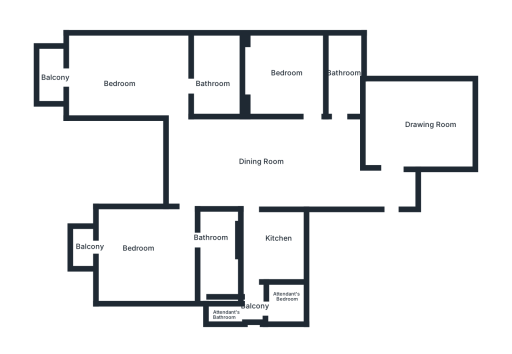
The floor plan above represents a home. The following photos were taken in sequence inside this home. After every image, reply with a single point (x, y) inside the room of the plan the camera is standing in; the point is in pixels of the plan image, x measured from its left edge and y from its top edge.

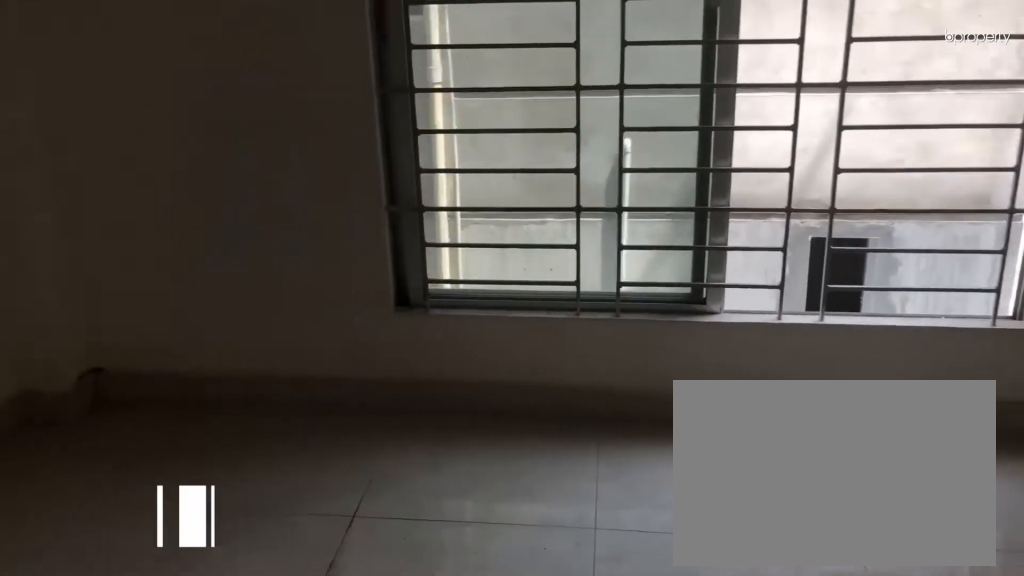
(409, 130)
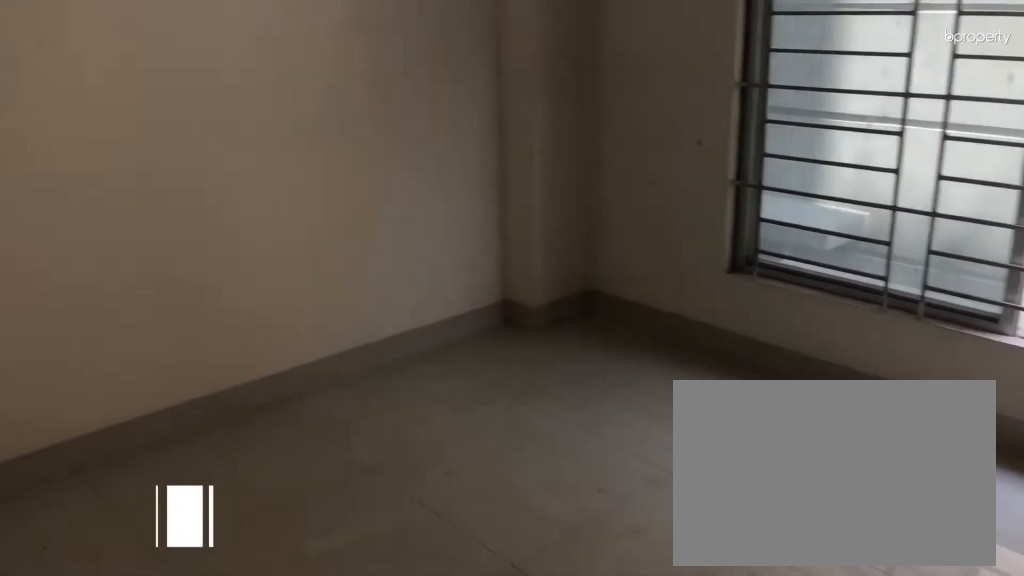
(288, 76)
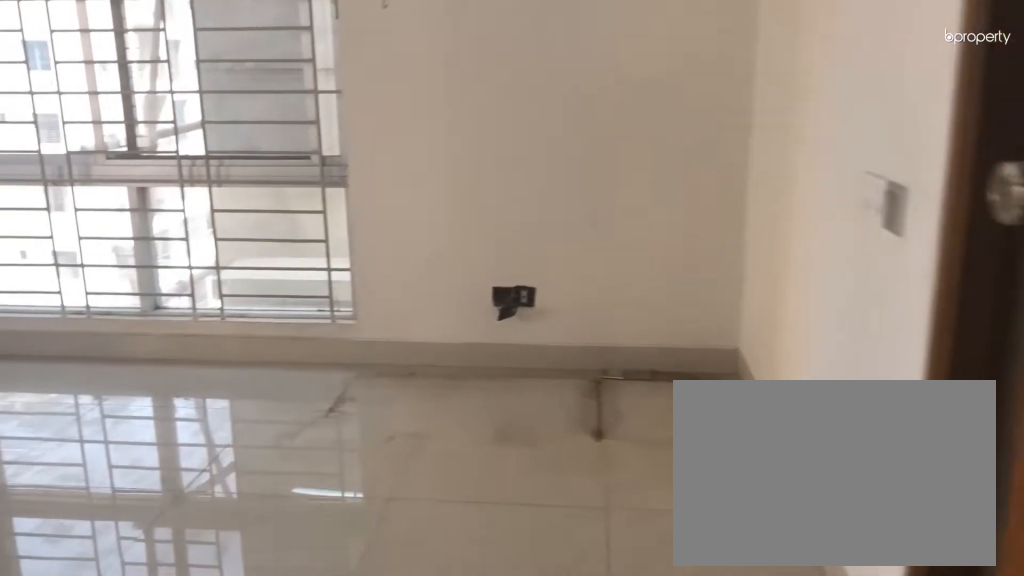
(112, 72)
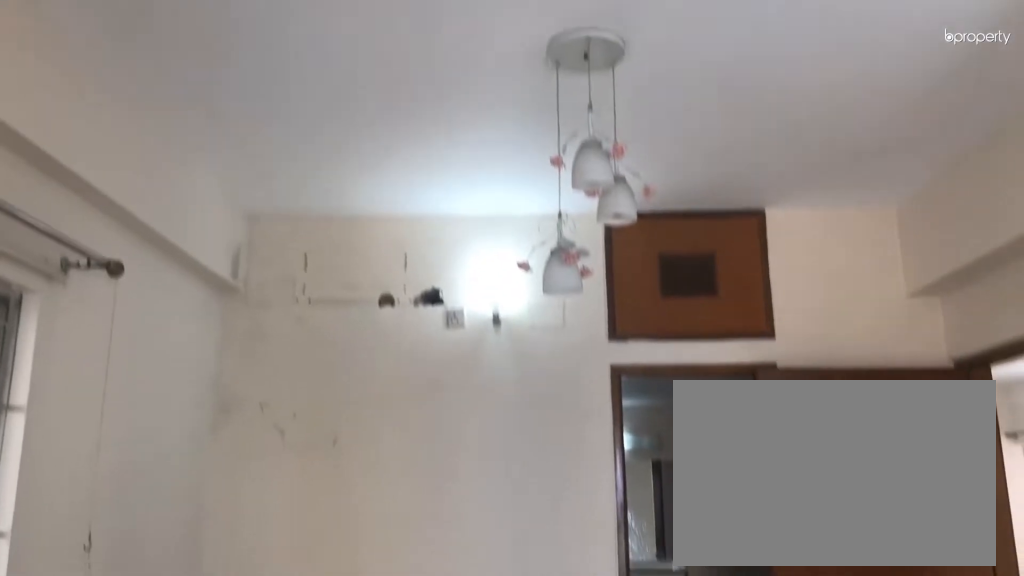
(112, 72)
